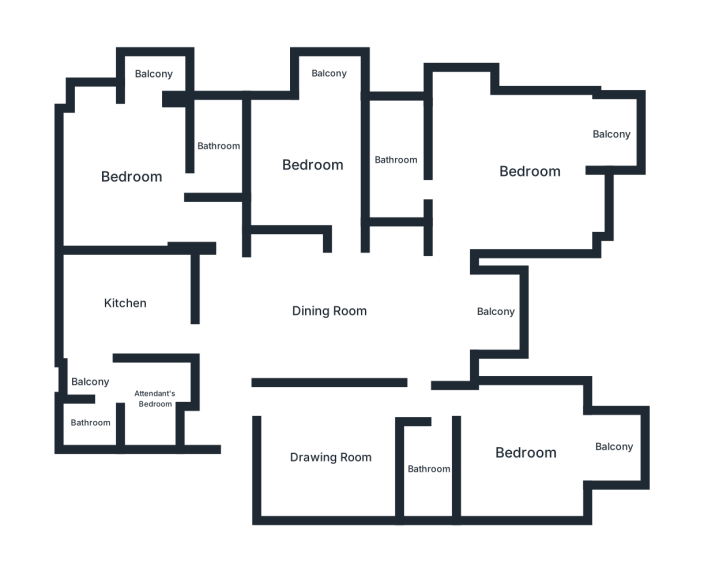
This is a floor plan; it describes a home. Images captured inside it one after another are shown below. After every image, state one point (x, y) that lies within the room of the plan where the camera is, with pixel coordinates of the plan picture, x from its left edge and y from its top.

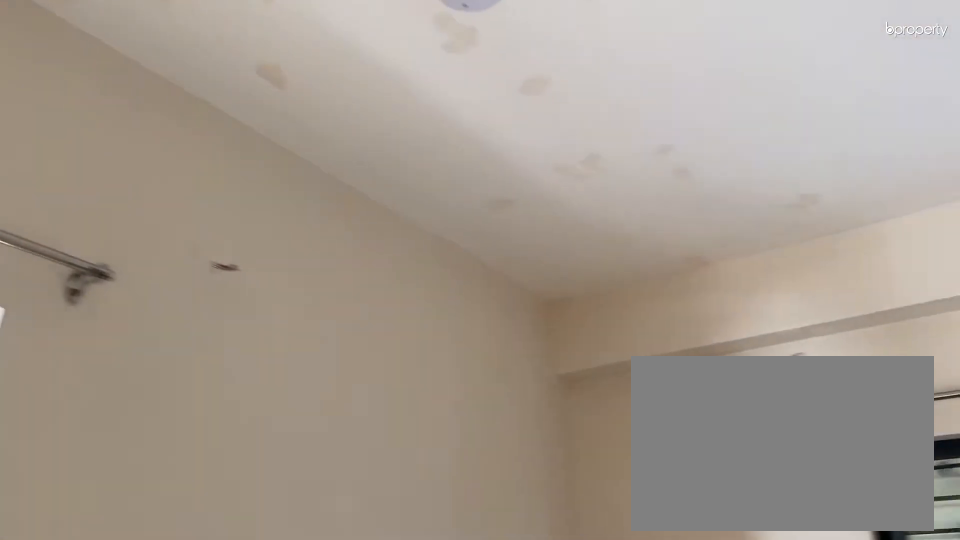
(332, 459)
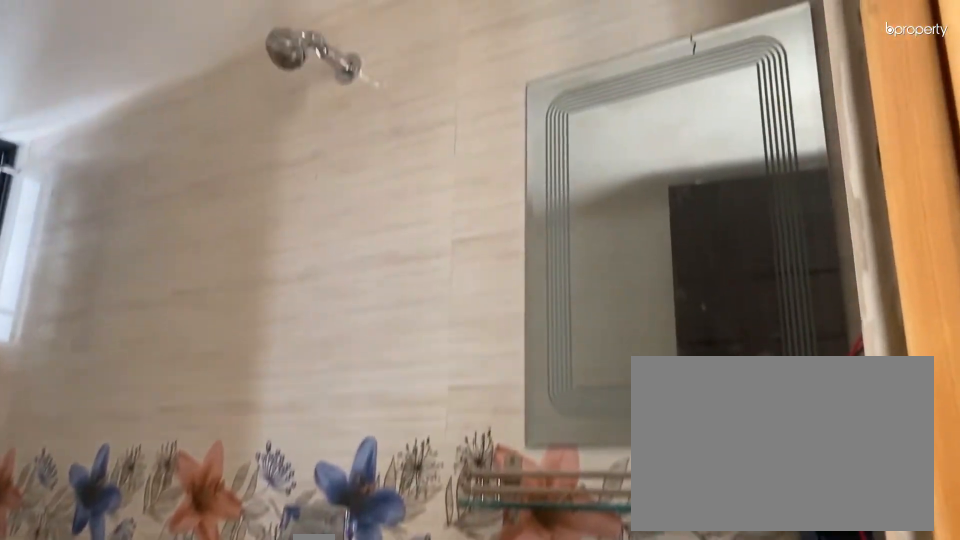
(428, 468)
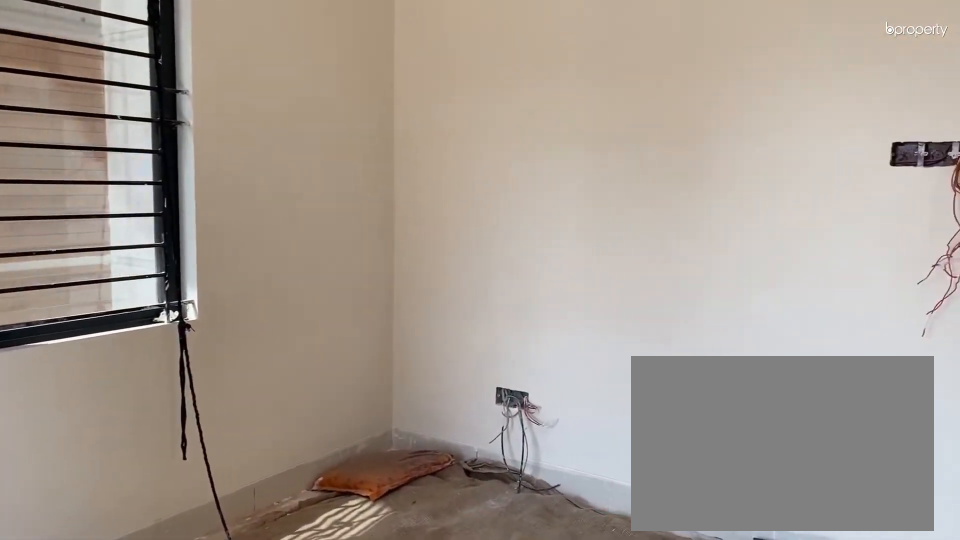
(521, 451)
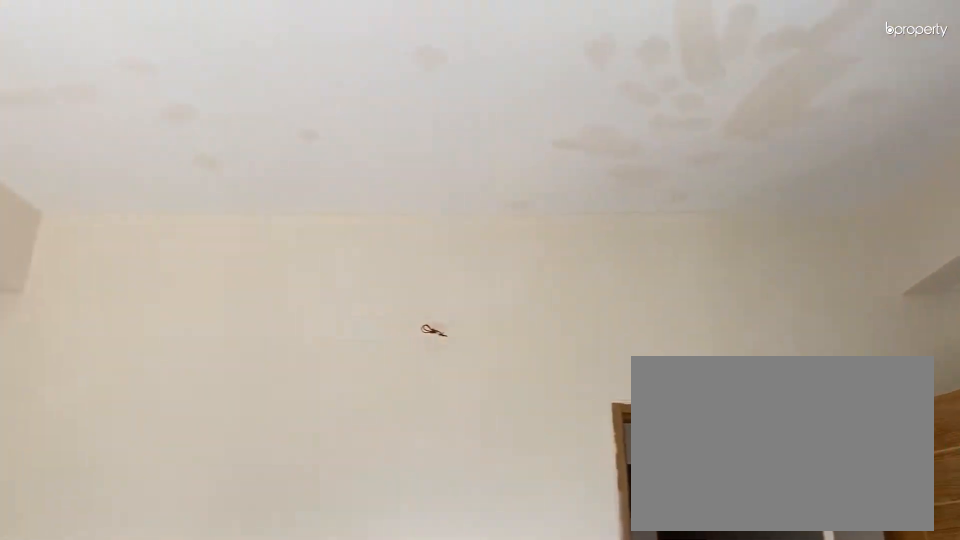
(521, 451)
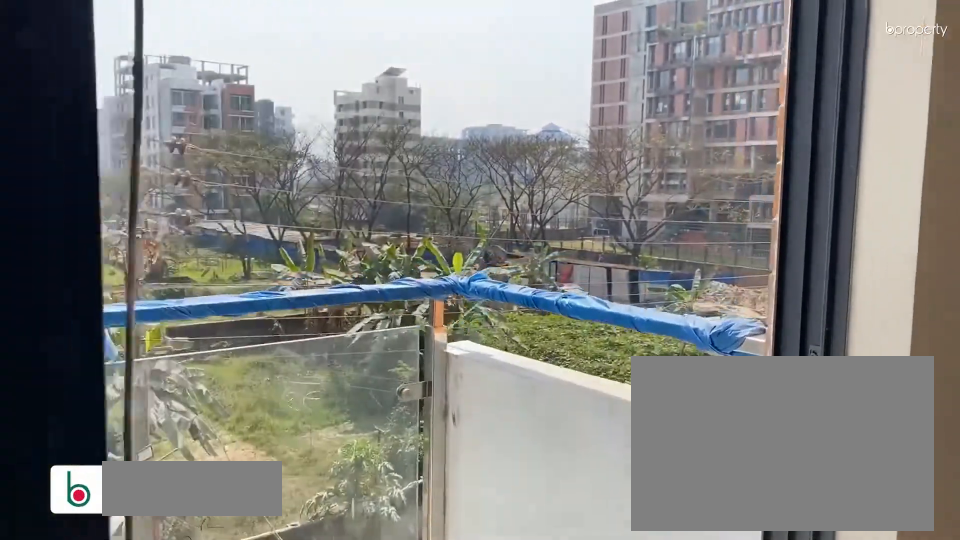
(616, 446)
